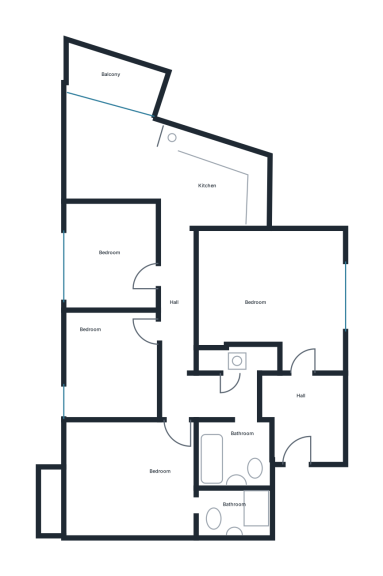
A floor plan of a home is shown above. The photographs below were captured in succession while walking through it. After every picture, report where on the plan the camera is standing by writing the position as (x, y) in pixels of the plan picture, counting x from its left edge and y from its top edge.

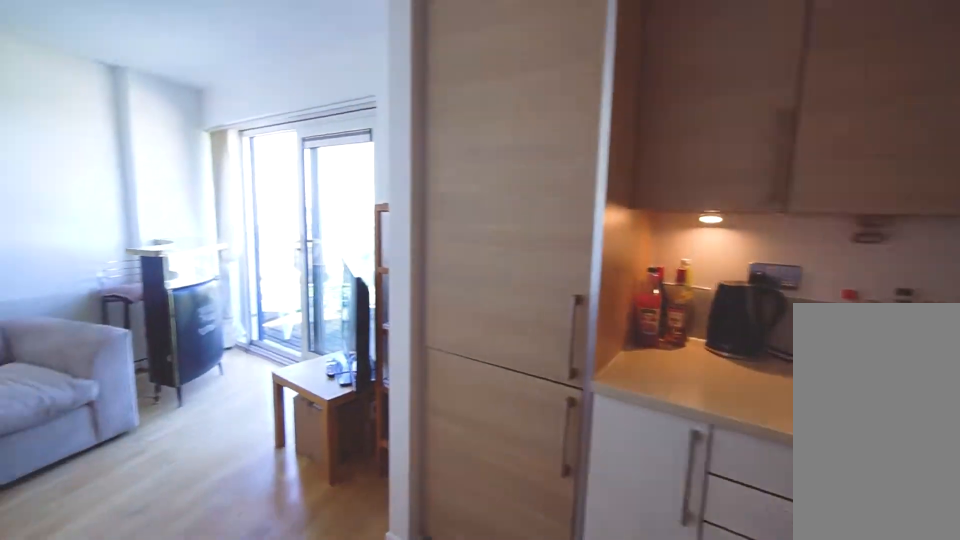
(179, 173)
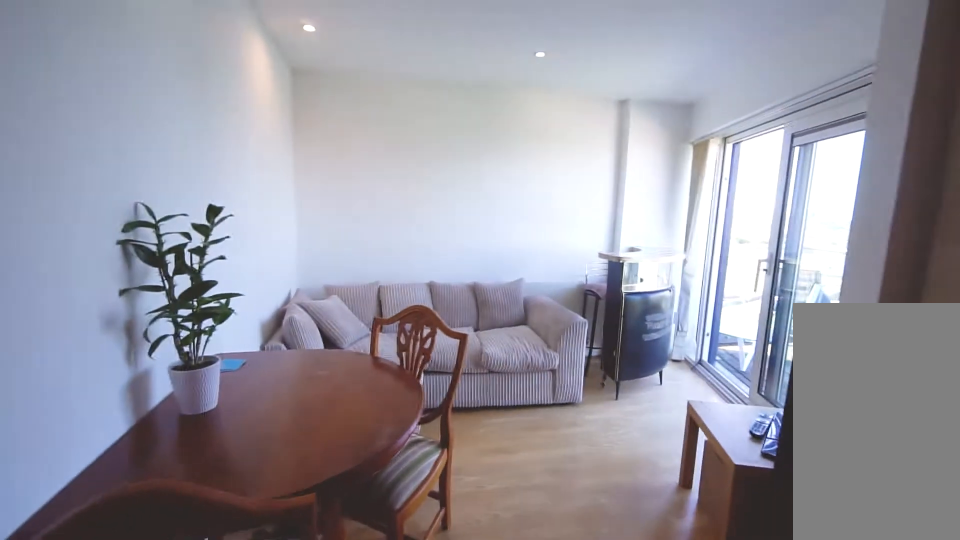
(180, 173)
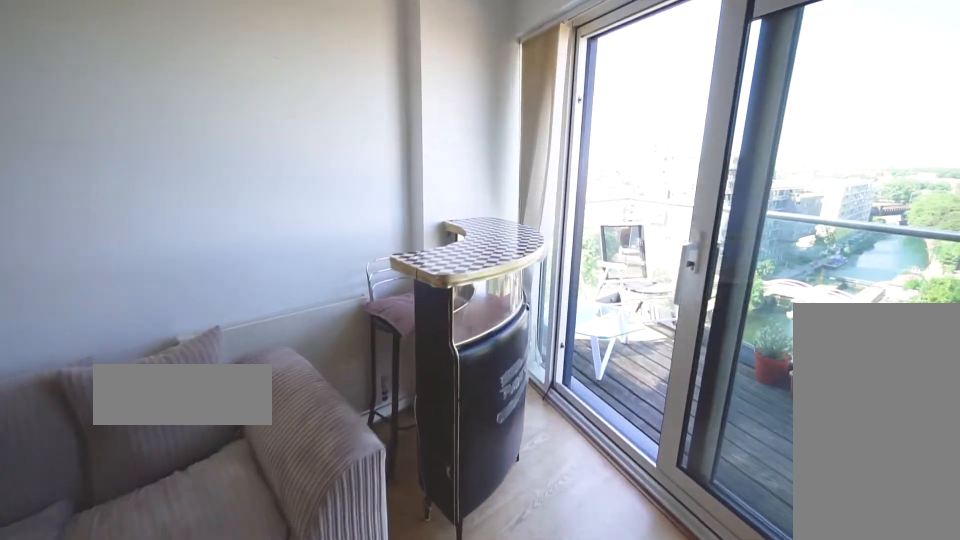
(99, 128)
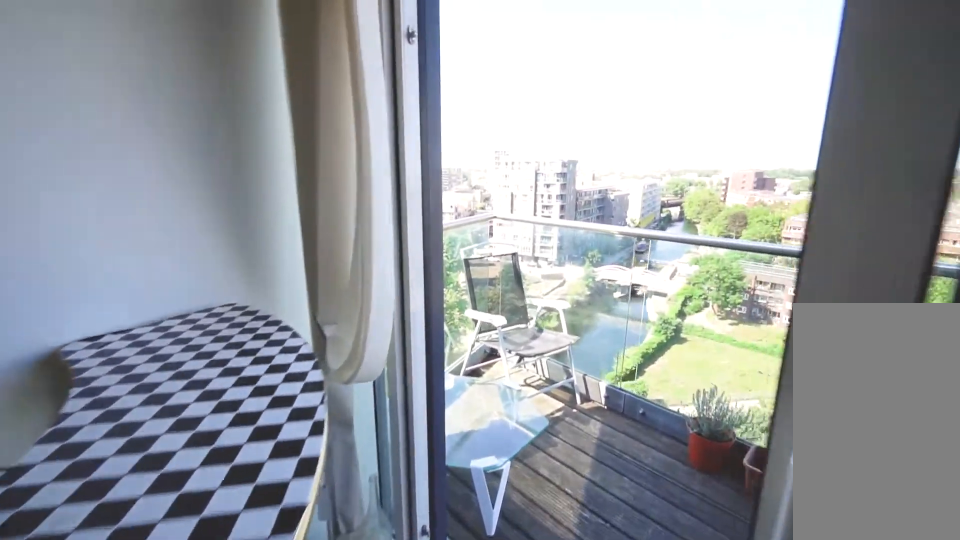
(91, 106)
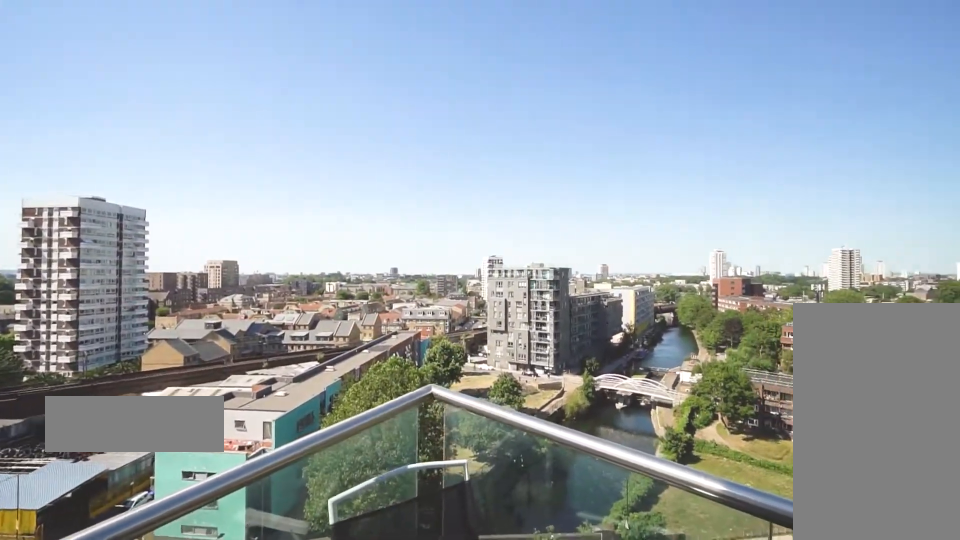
(91, 81)
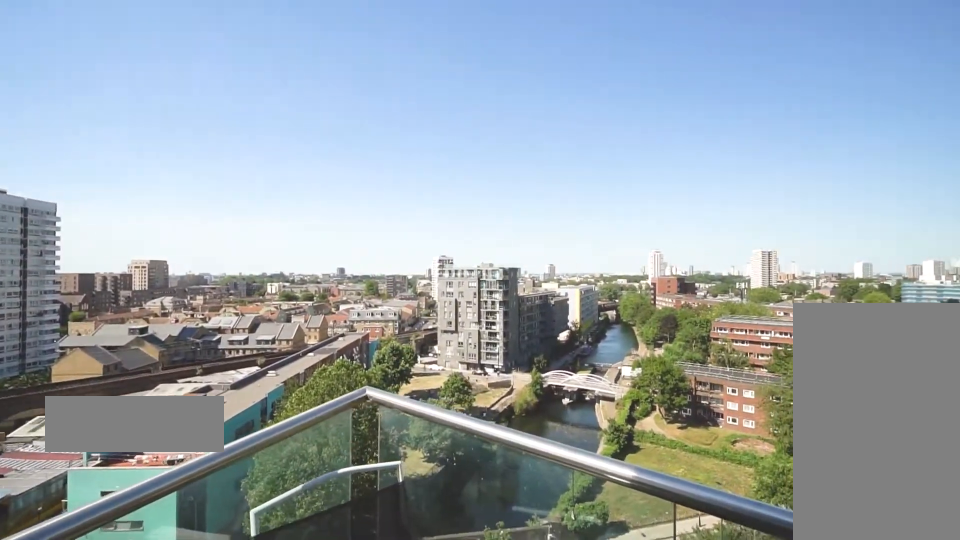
(91, 80)
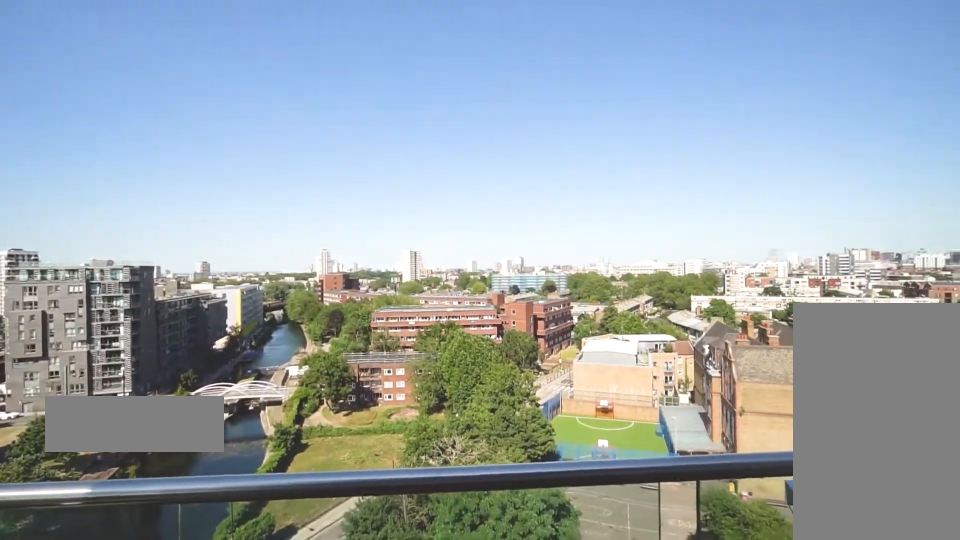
(91, 81)
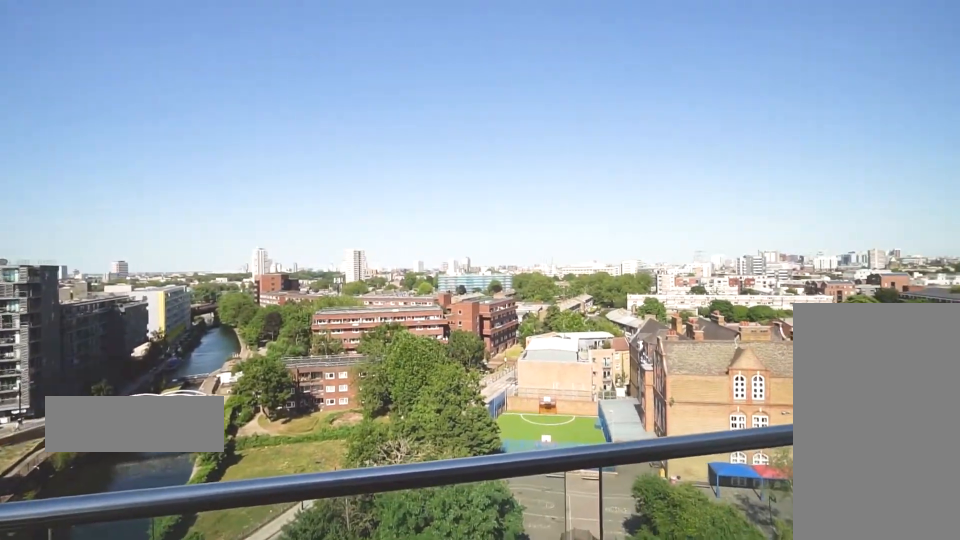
(91, 81)
